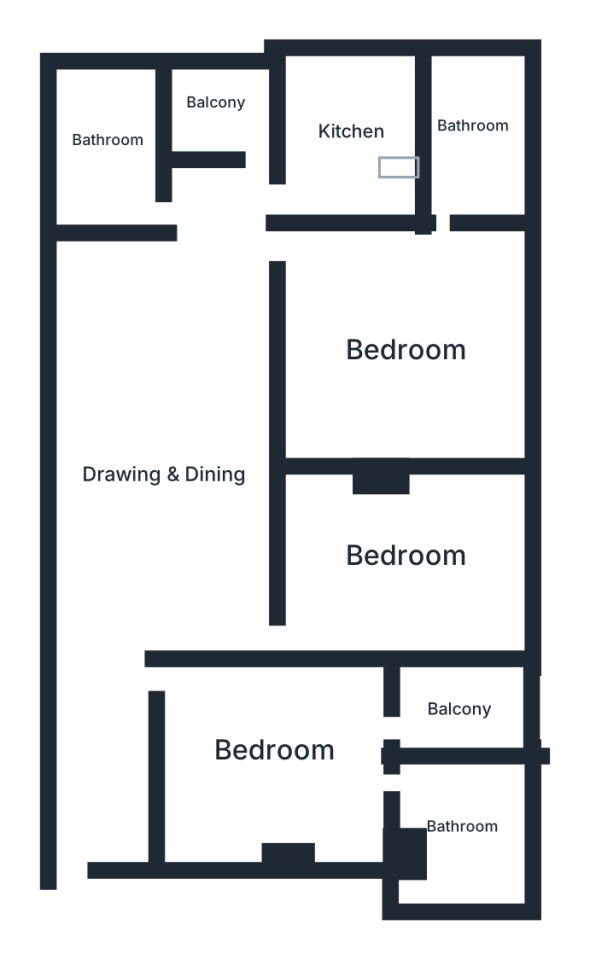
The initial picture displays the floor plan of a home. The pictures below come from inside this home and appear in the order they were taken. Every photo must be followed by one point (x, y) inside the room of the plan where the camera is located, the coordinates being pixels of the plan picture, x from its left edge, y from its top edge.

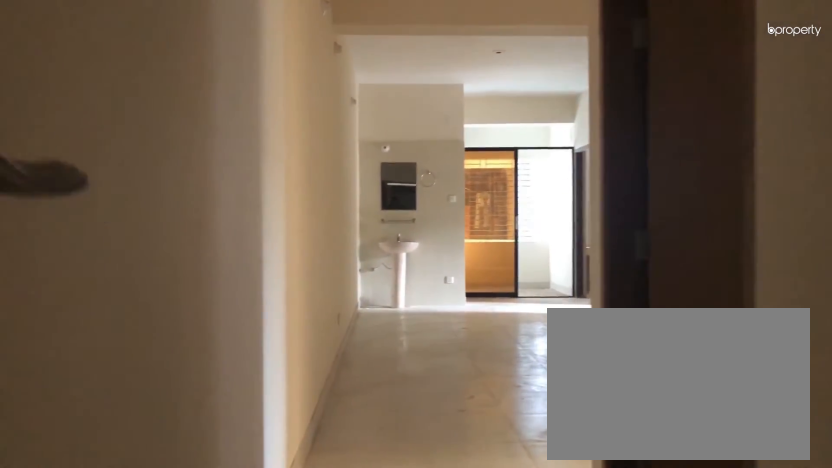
(82, 728)
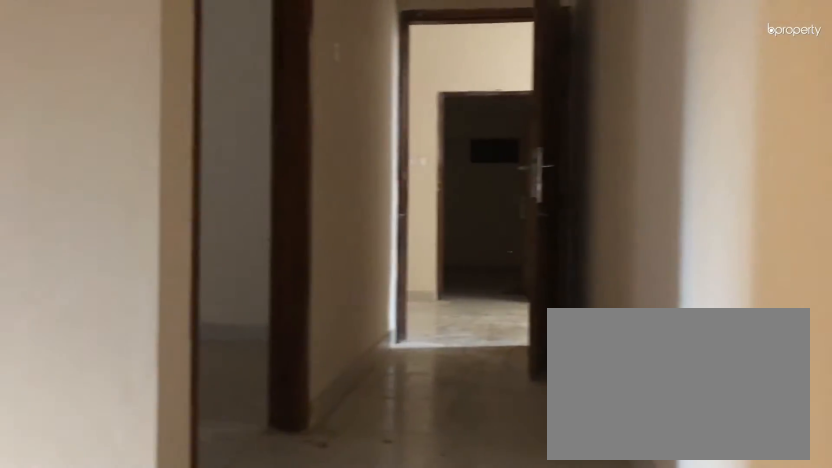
(164, 469)
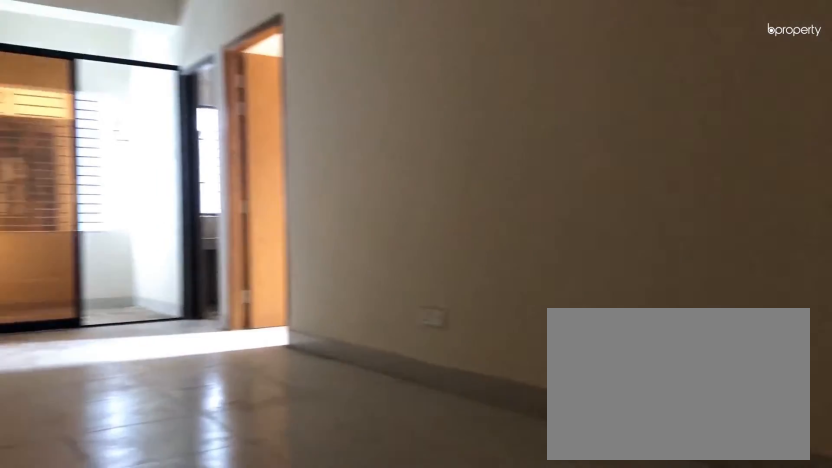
(164, 469)
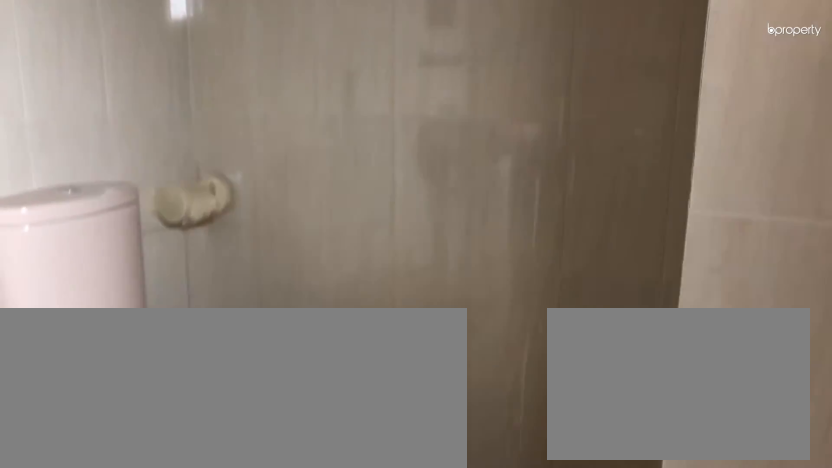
(464, 831)
